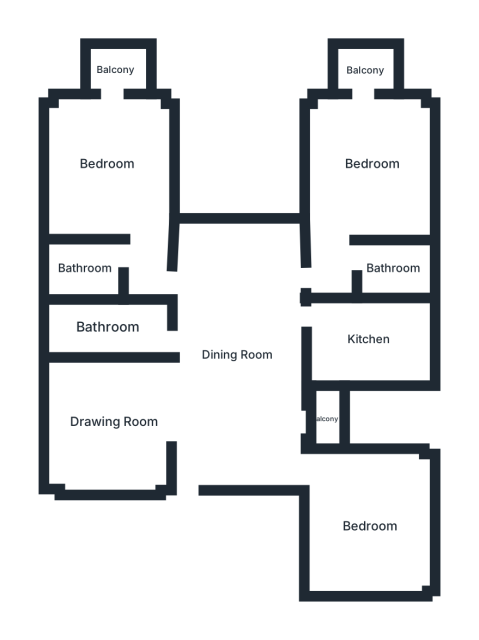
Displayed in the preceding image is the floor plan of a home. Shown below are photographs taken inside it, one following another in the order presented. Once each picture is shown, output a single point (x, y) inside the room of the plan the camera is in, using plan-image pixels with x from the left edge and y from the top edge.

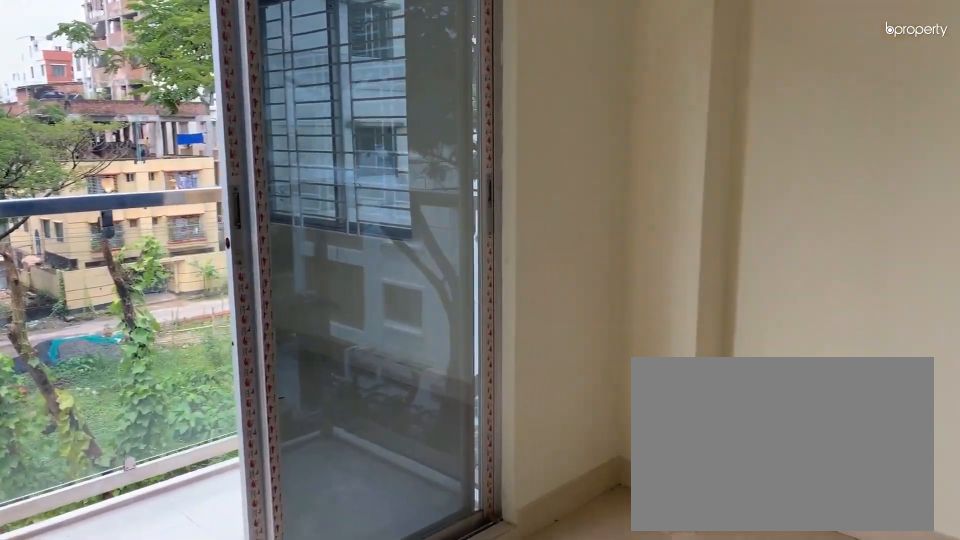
(369, 165)
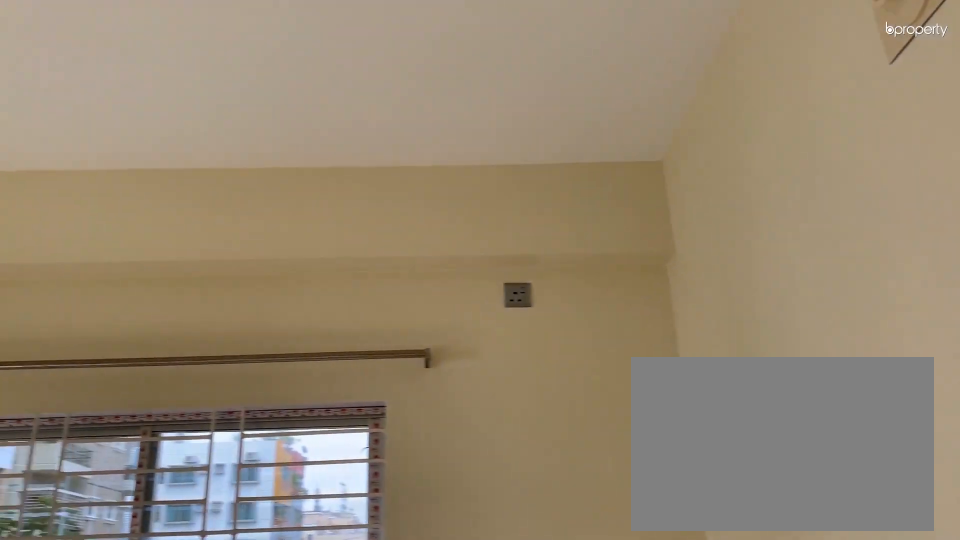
(369, 165)
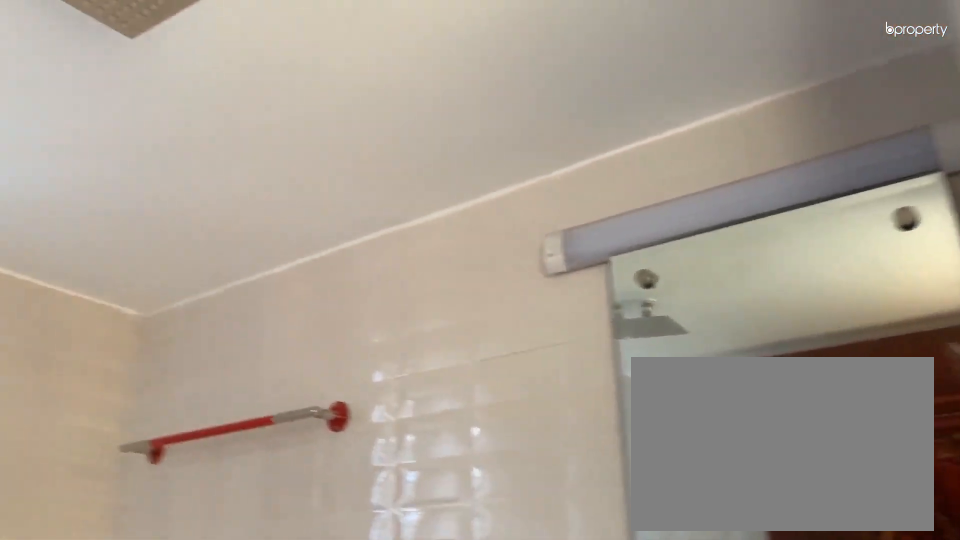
(393, 270)
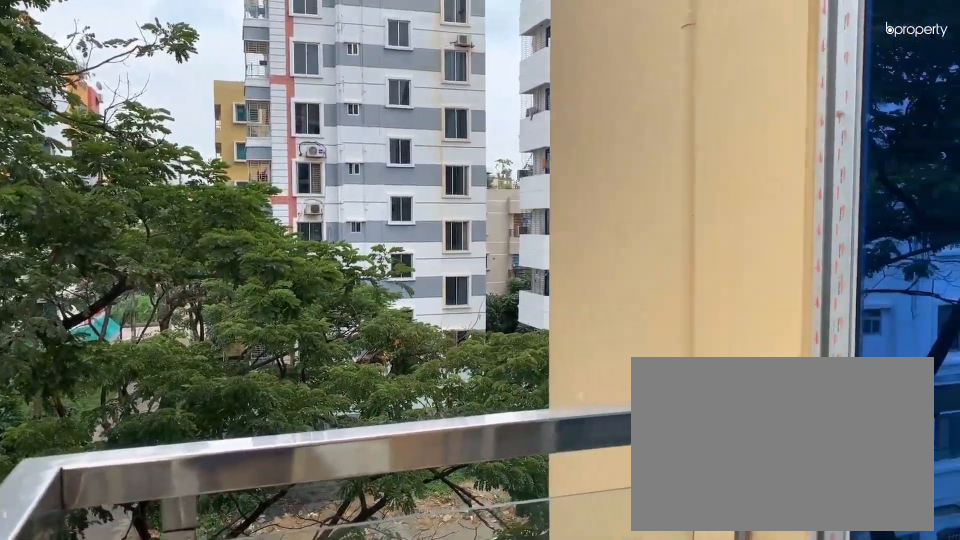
(365, 69)
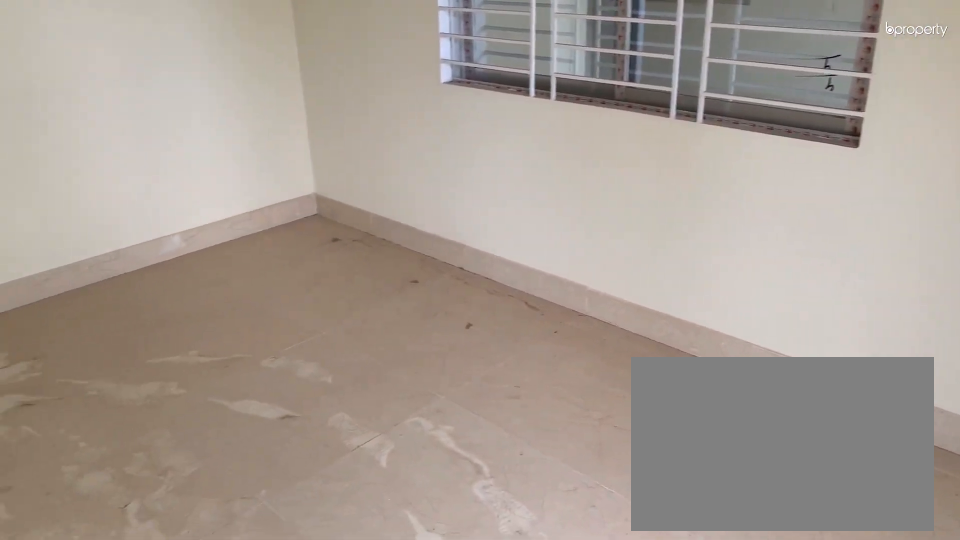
(108, 164)
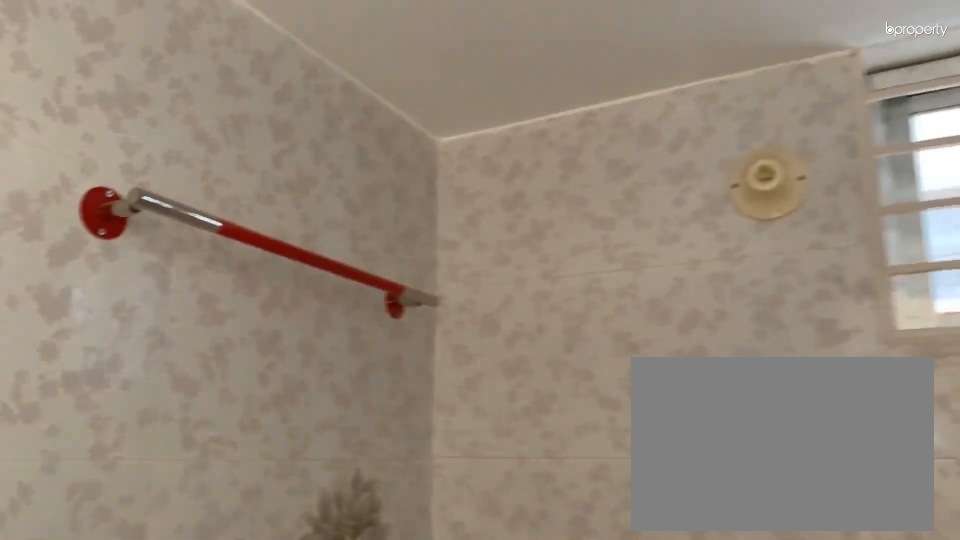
(85, 264)
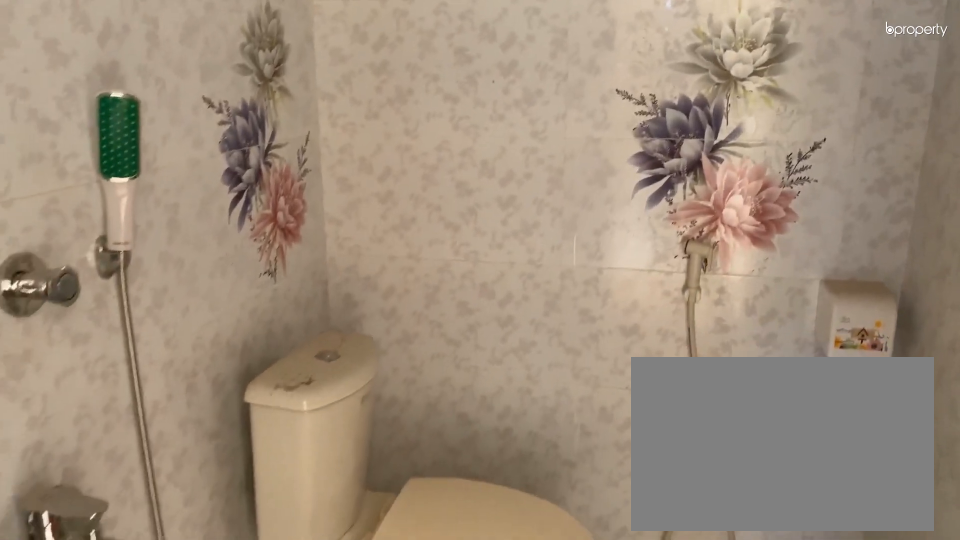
(85, 264)
